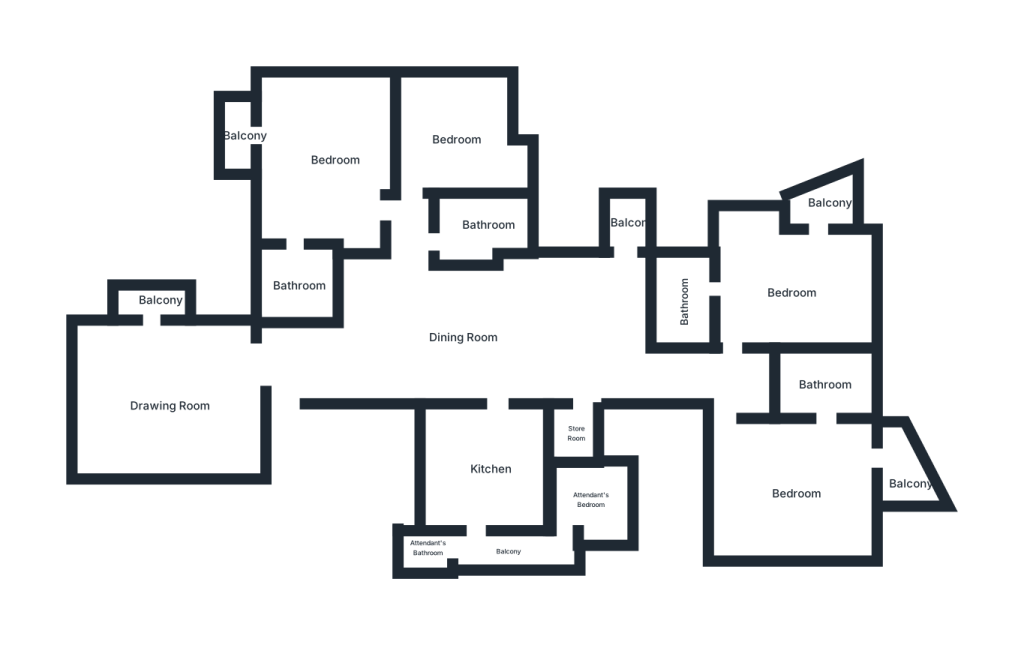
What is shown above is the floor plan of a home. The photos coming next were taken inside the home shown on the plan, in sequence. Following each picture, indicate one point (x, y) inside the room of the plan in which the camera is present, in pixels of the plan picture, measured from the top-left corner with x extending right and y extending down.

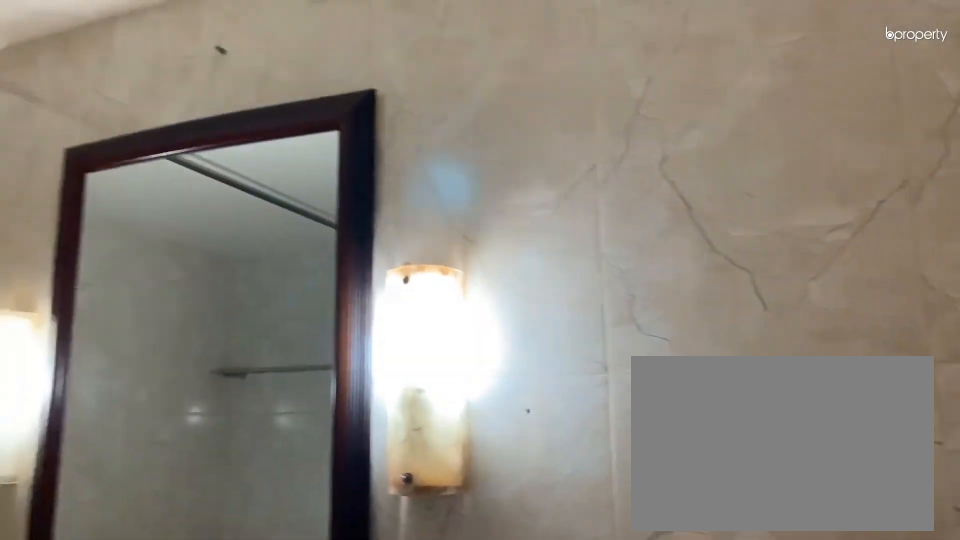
(685, 302)
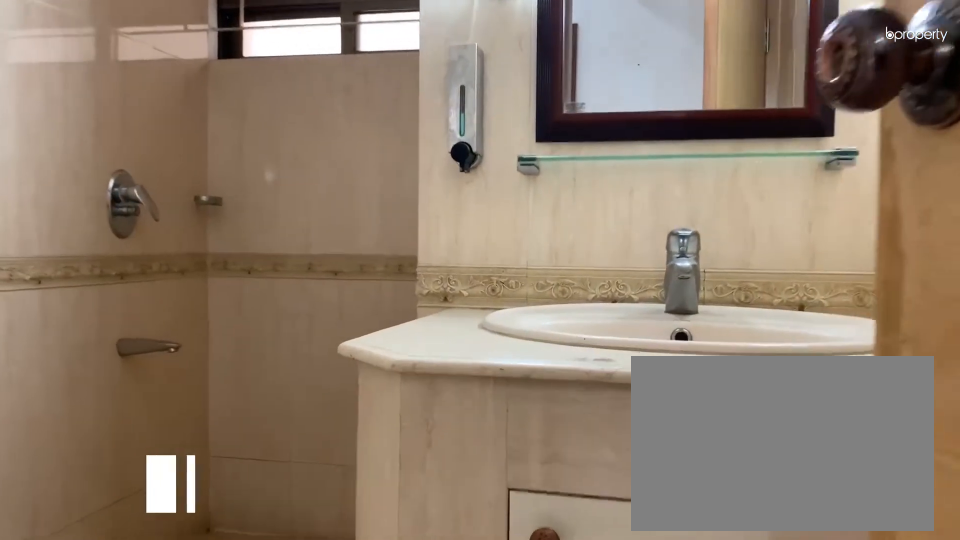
(478, 230)
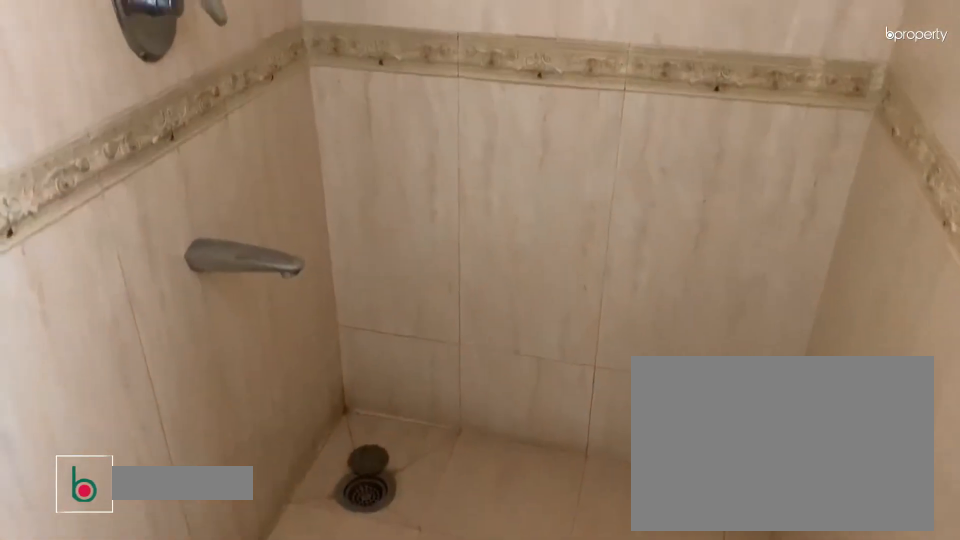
(478, 230)
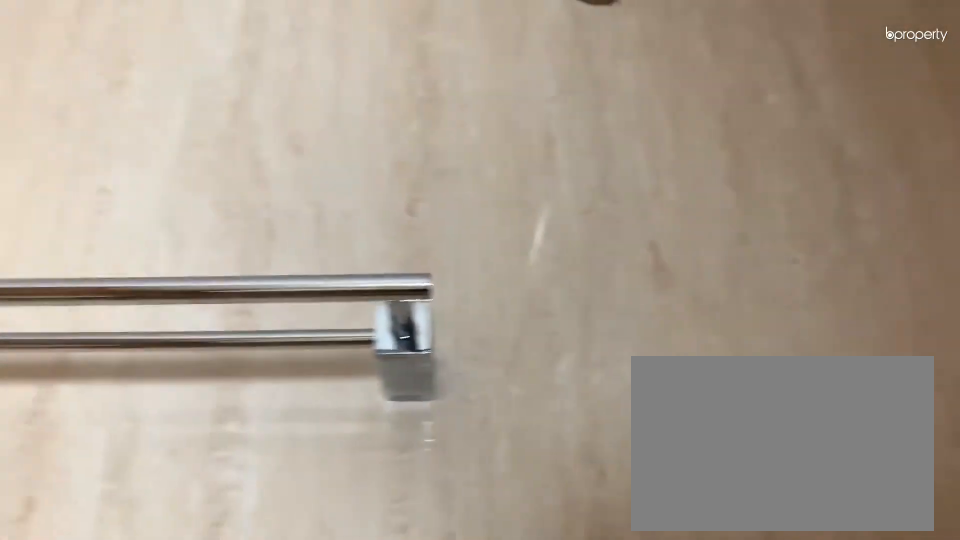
(478, 230)
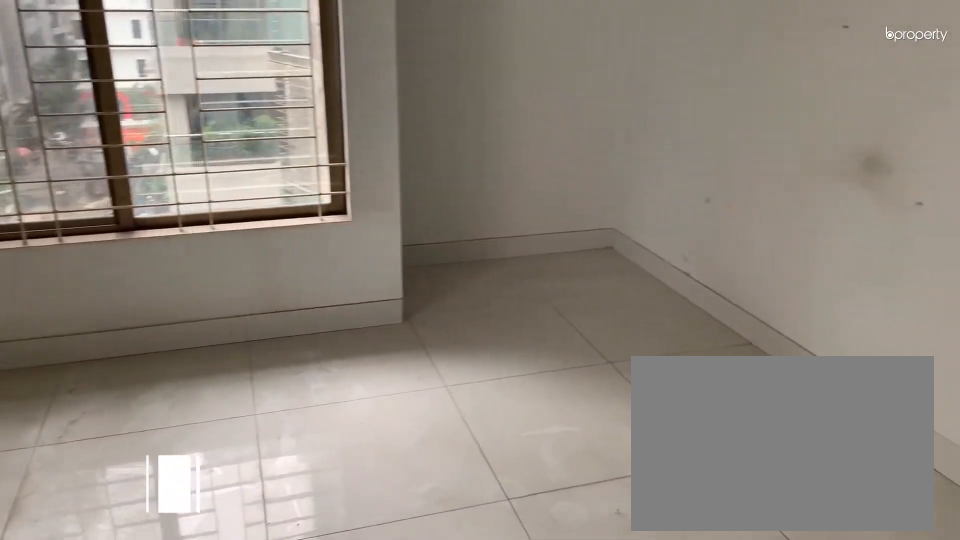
(458, 140)
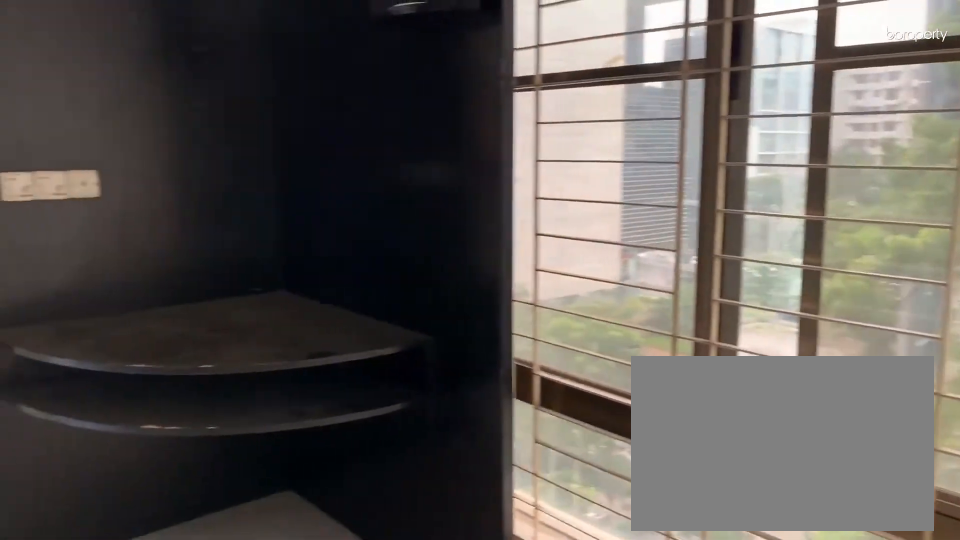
(336, 160)
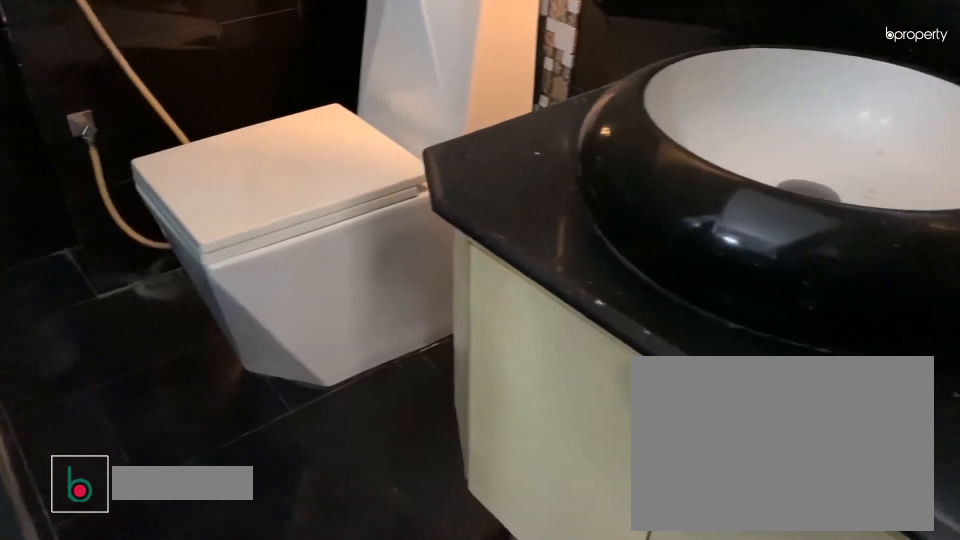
(298, 284)
